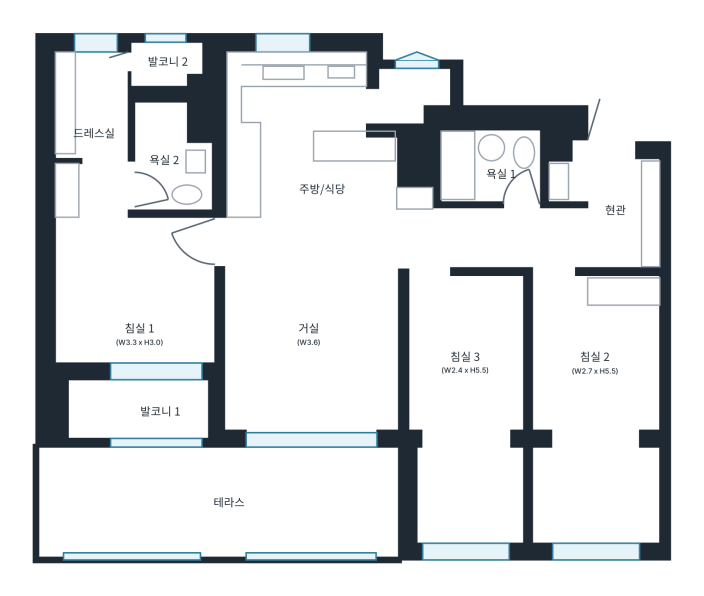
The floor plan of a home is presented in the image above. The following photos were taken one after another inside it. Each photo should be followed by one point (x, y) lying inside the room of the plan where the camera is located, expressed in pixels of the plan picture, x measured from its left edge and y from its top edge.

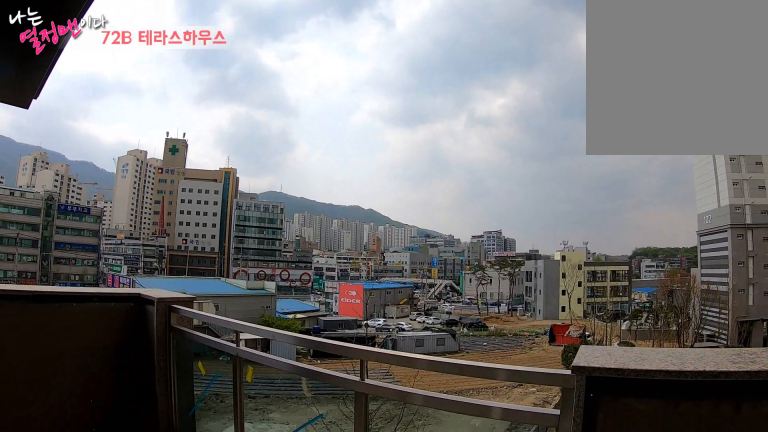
(225, 502)
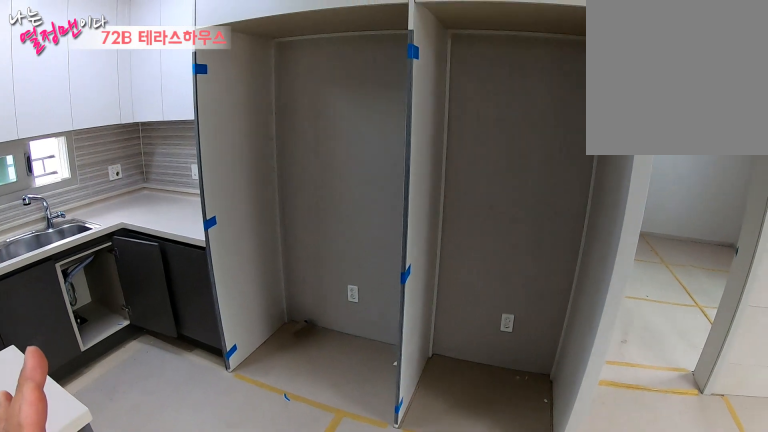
(315, 188)
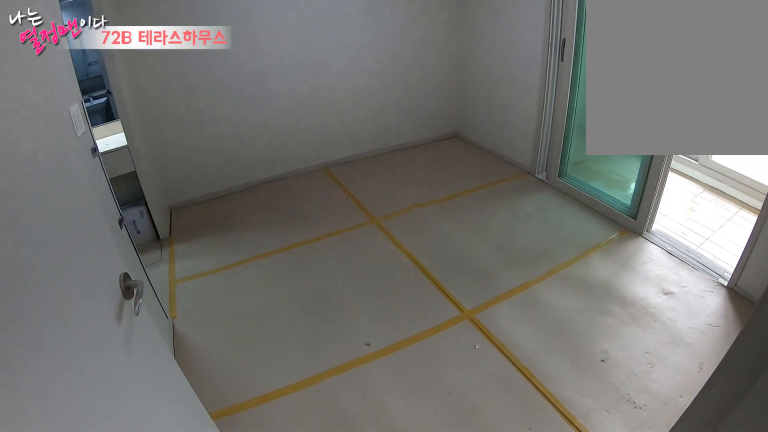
(139, 335)
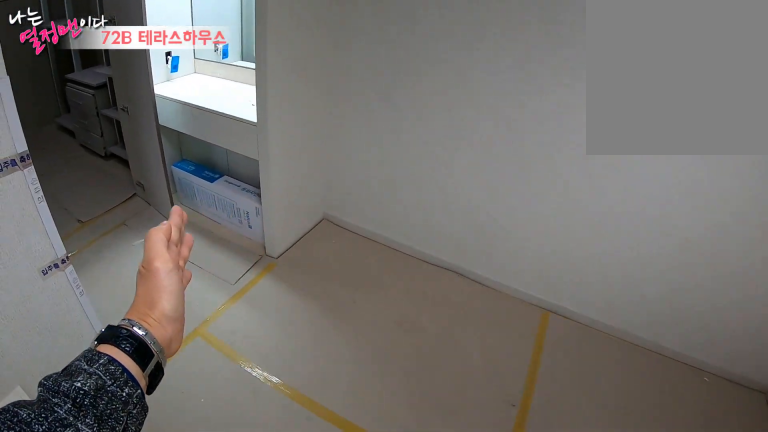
(139, 335)
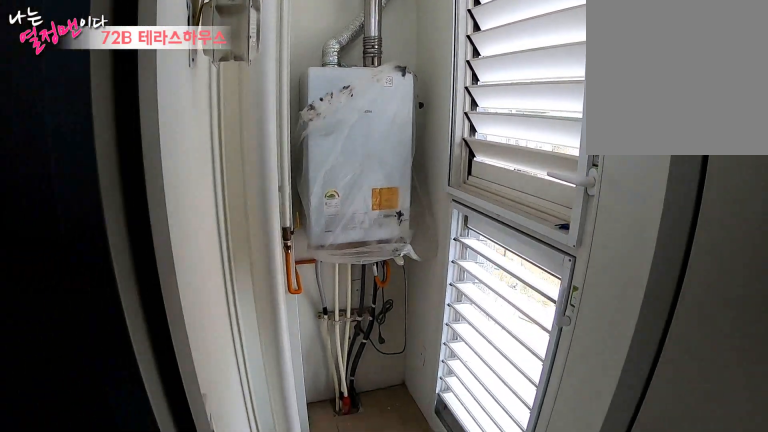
(91, 156)
